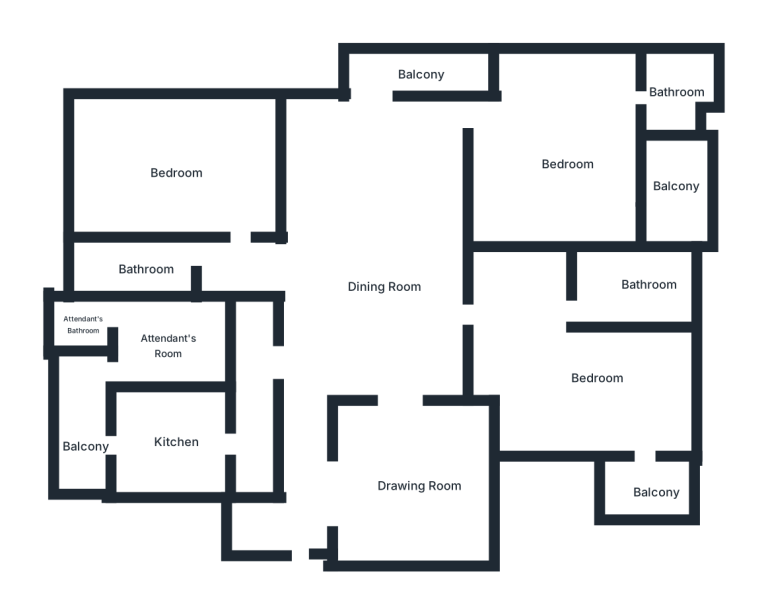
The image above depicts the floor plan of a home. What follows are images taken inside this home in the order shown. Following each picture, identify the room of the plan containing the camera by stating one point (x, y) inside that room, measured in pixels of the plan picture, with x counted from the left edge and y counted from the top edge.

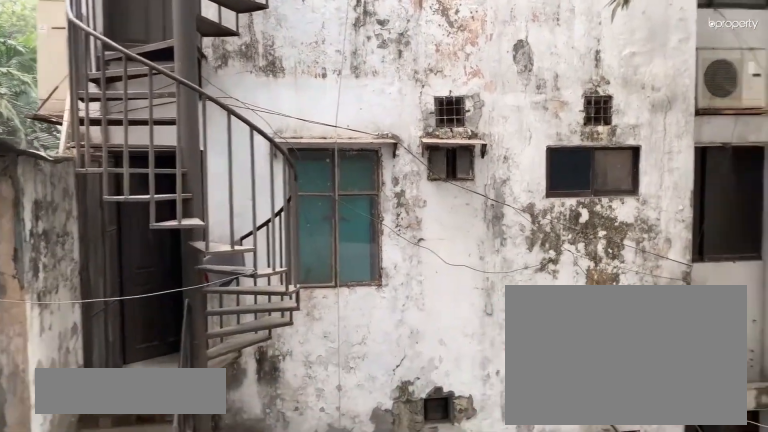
(416, 72)
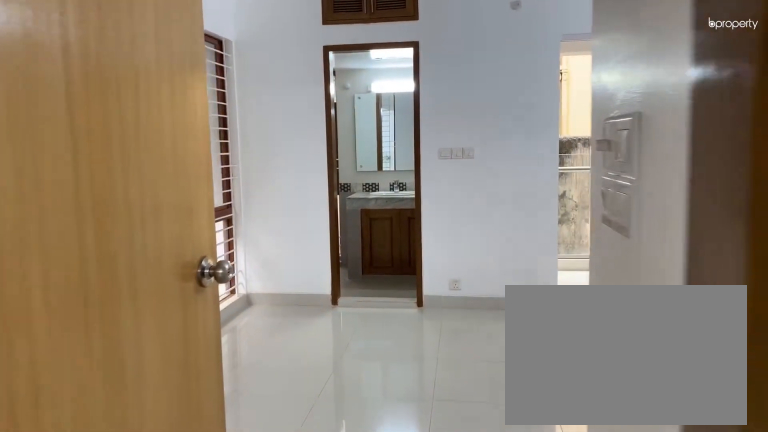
(569, 161)
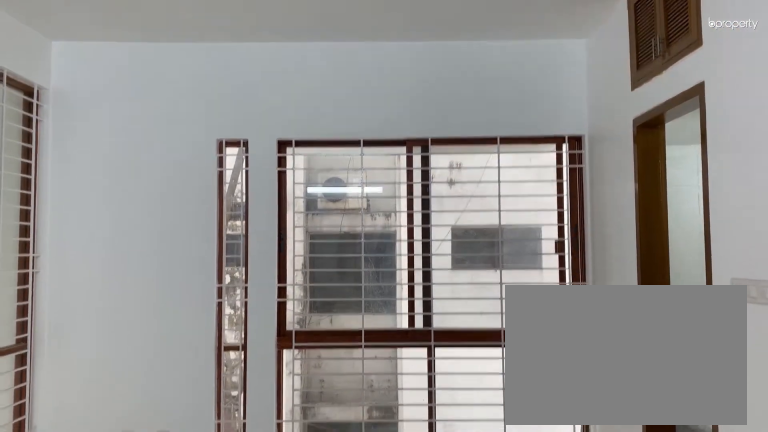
(569, 161)
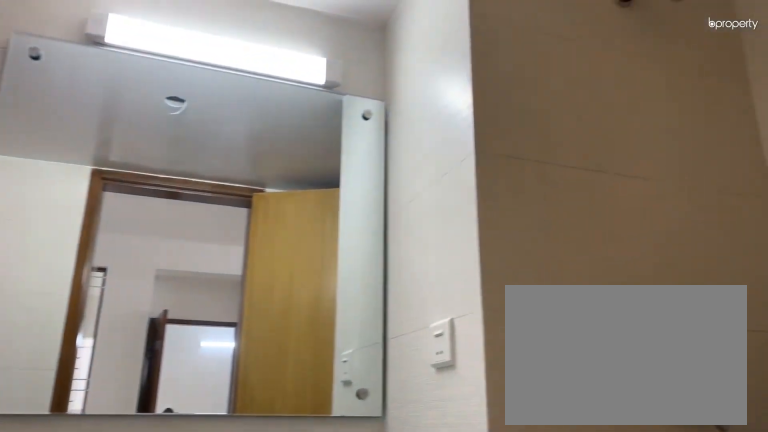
(679, 96)
